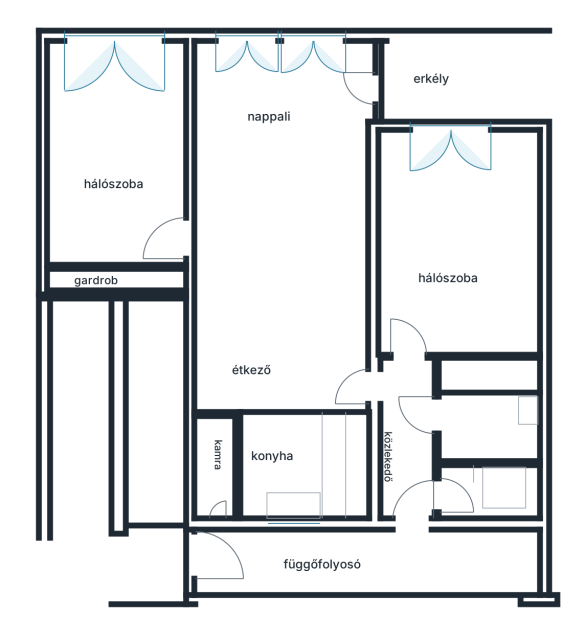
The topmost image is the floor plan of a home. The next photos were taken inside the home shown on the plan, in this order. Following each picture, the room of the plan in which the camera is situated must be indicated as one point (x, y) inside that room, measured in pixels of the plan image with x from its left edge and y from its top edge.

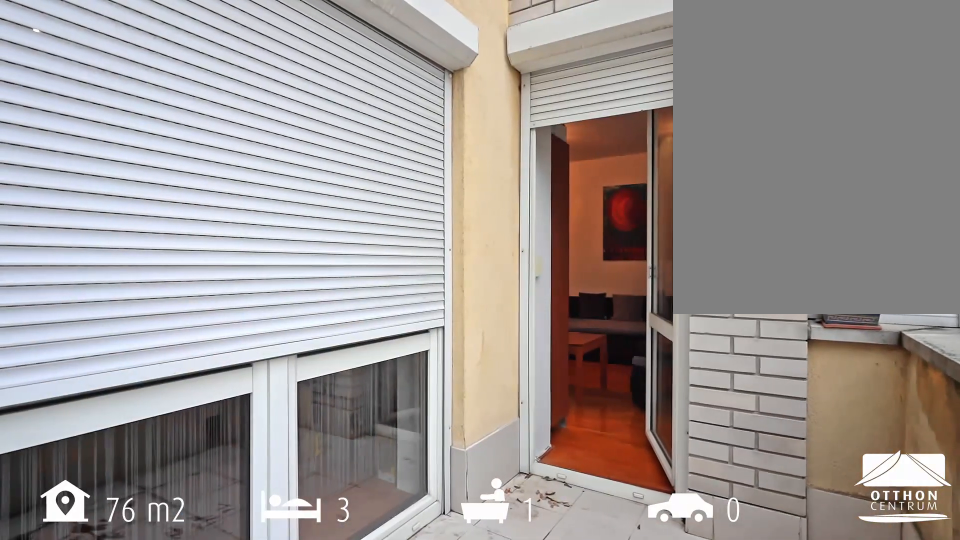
(463, 73)
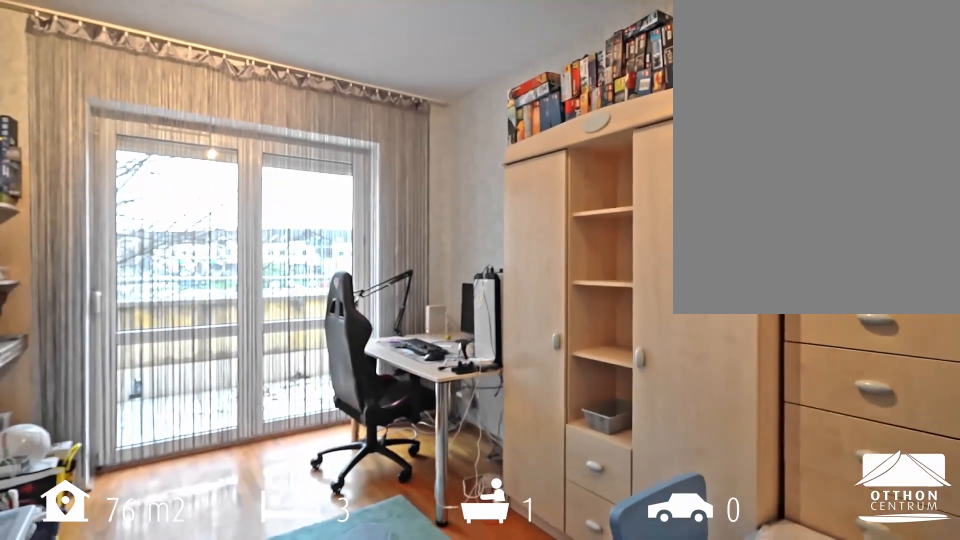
(456, 234)
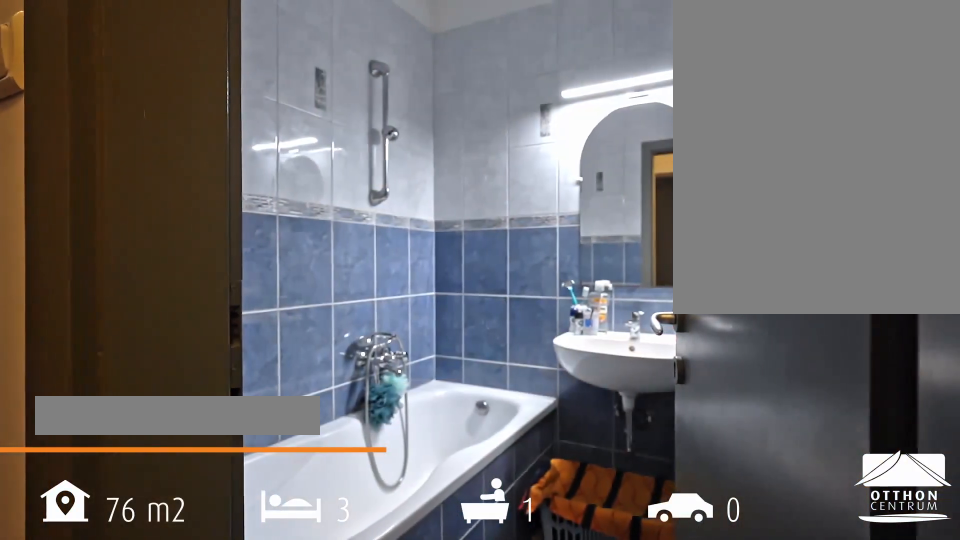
(484, 415)
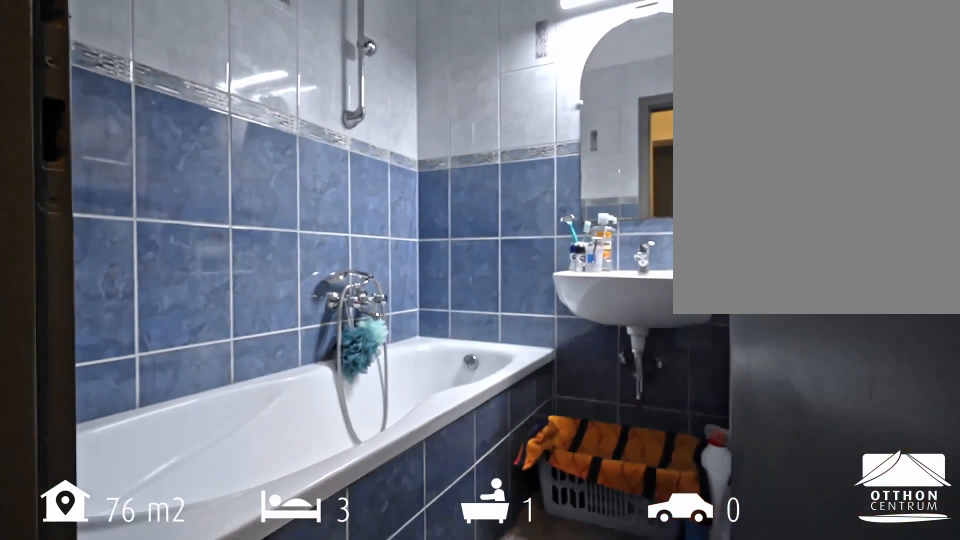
(485, 415)
